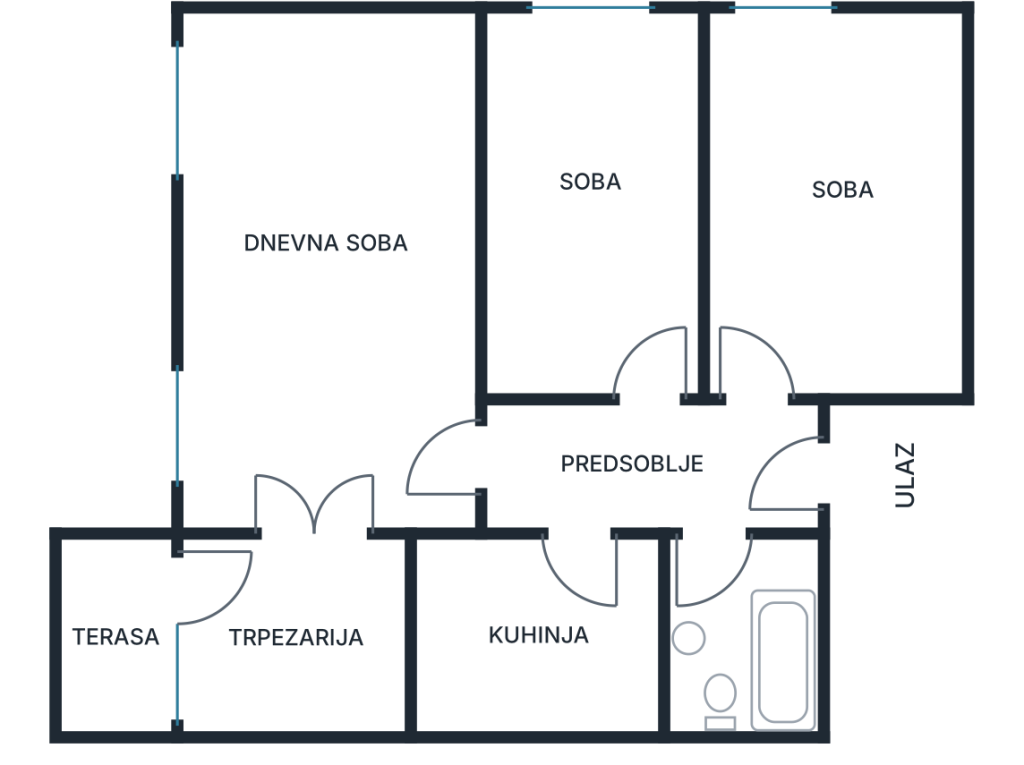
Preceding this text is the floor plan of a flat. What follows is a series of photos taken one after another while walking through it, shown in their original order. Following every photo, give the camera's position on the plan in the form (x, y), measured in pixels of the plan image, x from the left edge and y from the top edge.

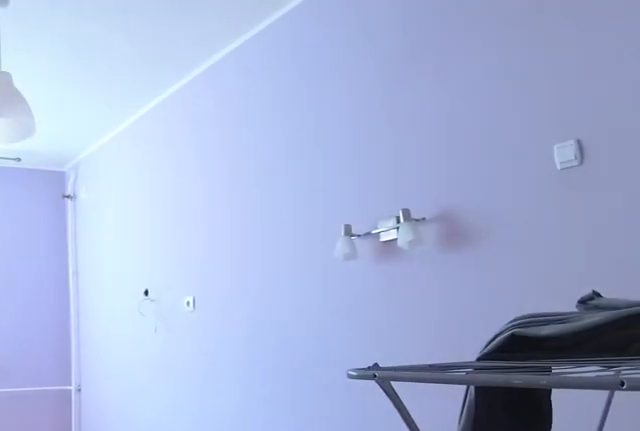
(741, 397)
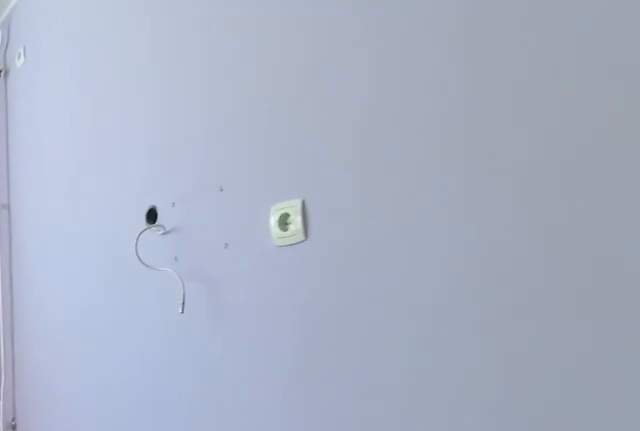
(887, 188)
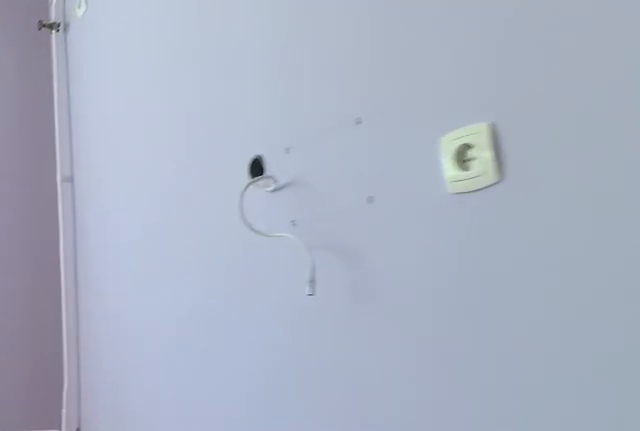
(913, 155)
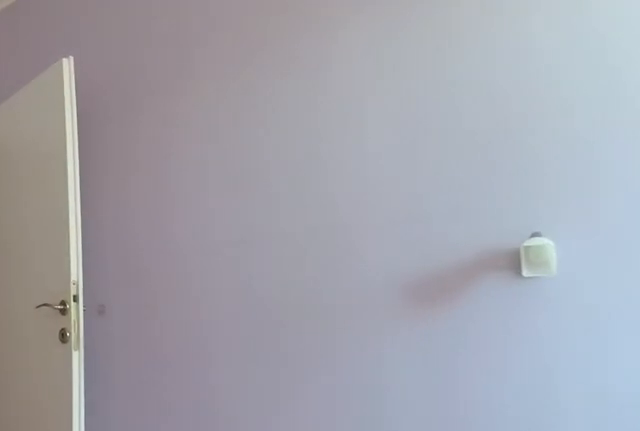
(900, 164)
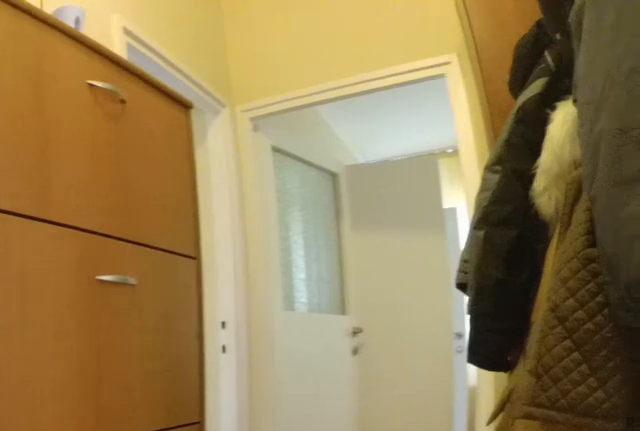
(750, 462)
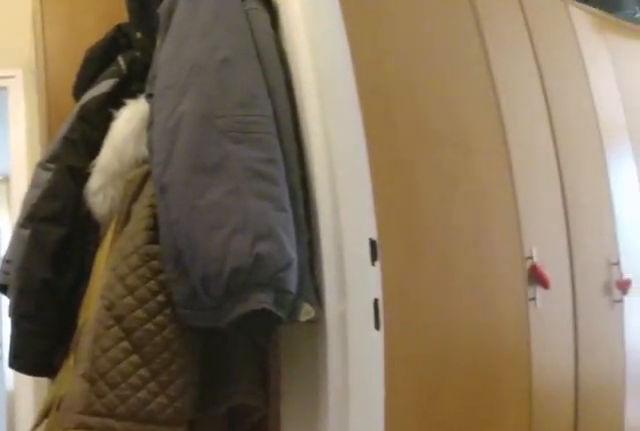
(714, 457)
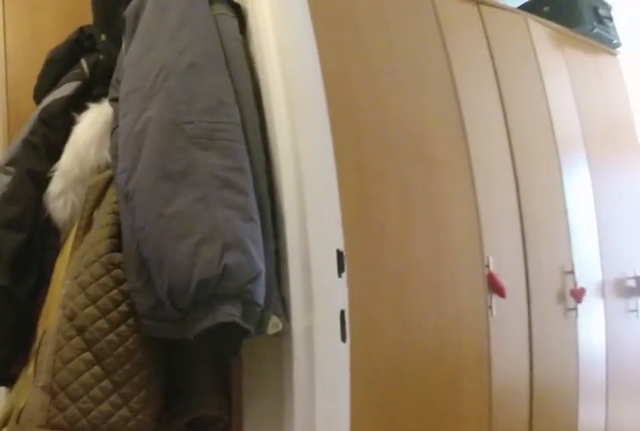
(709, 456)
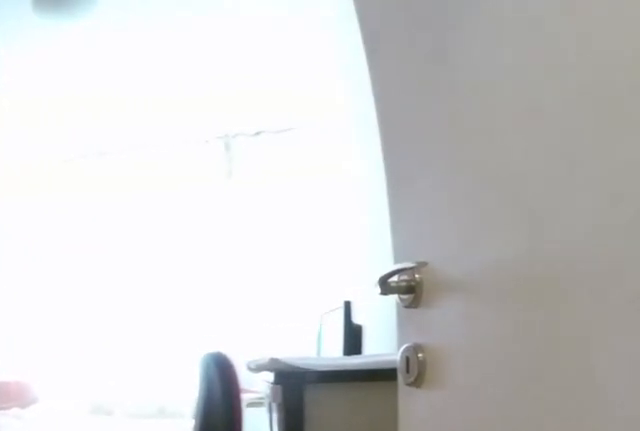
(663, 428)
